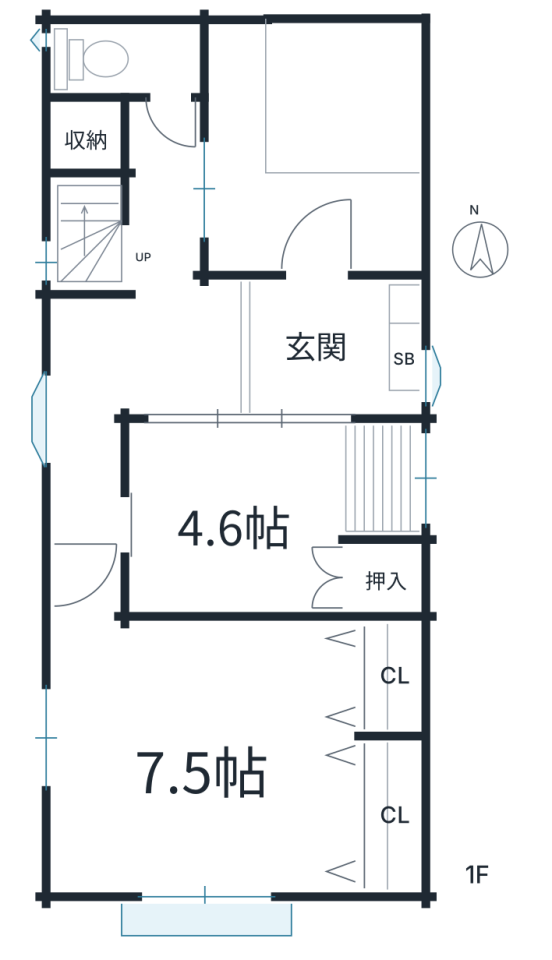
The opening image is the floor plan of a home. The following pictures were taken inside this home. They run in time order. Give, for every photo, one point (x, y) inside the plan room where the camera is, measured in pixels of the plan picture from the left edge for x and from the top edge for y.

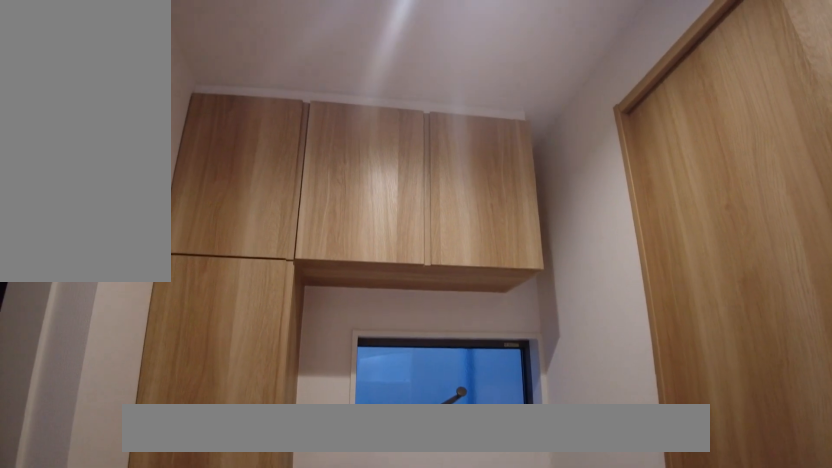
(303, 349)
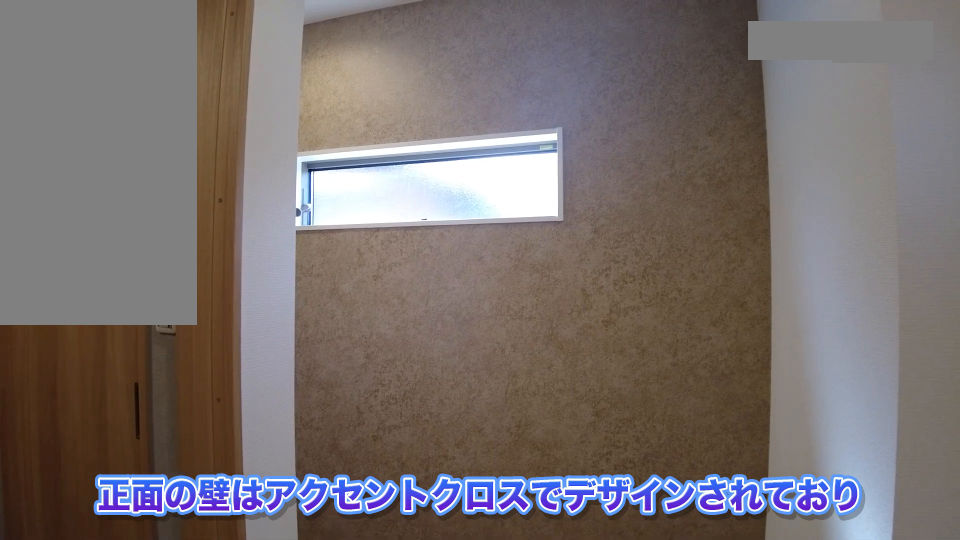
(124, 355)
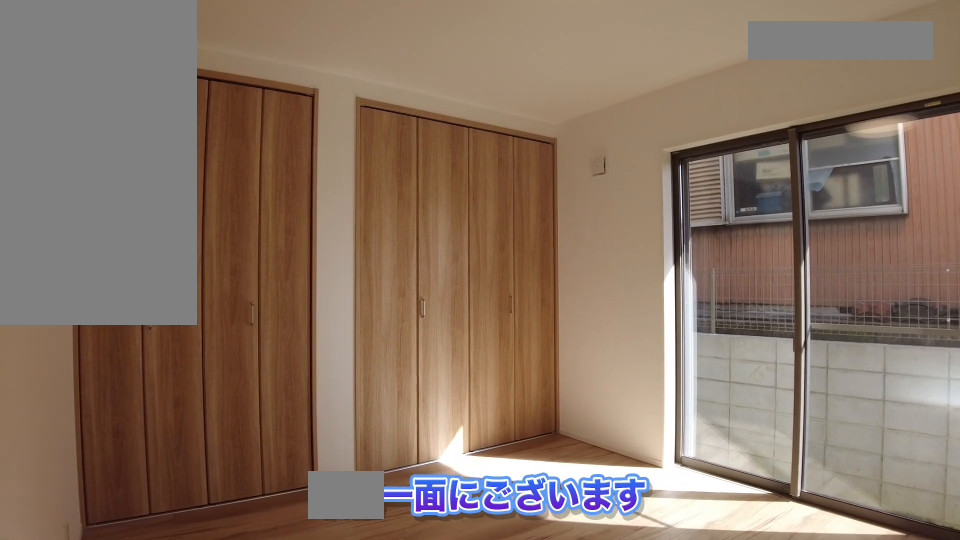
(219, 746)
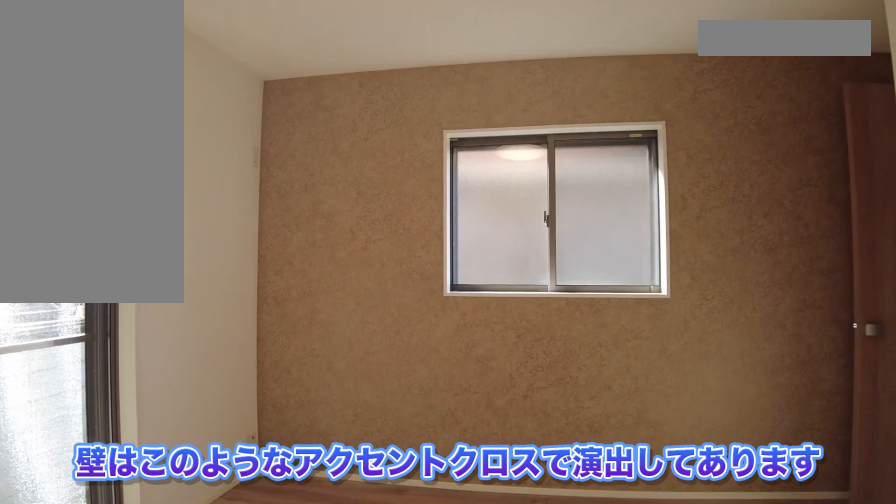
(223, 759)
